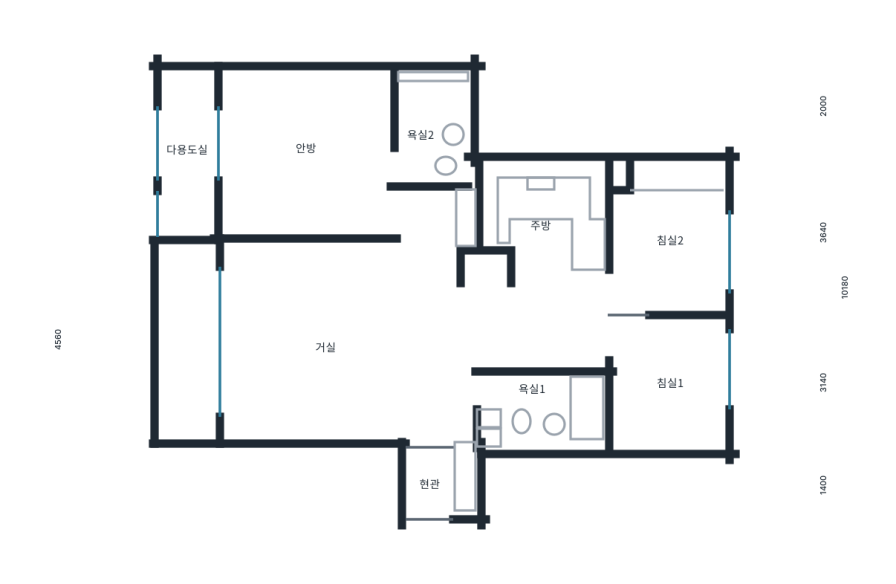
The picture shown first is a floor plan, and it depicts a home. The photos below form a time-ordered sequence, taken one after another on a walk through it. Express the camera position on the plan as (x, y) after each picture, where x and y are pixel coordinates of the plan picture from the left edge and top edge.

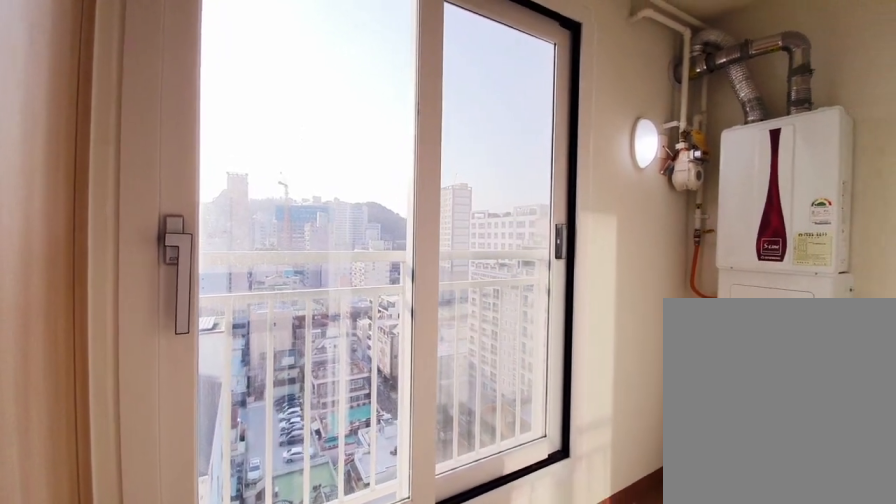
(211, 173)
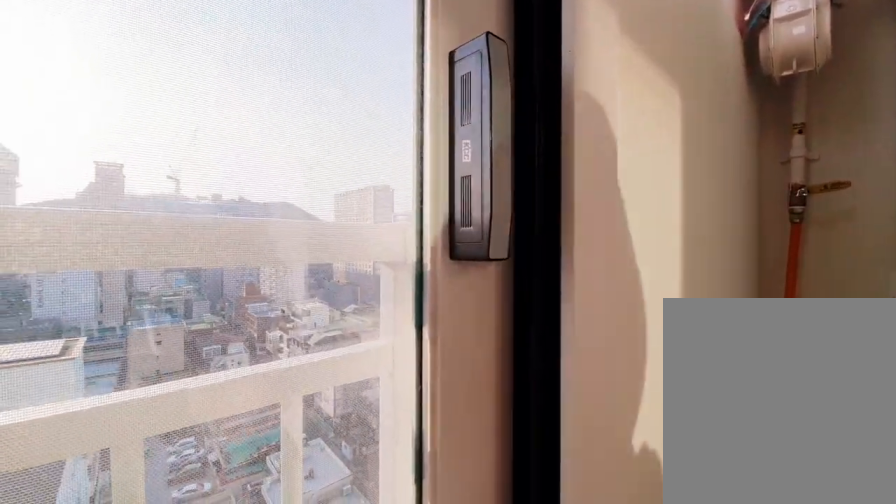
(209, 173)
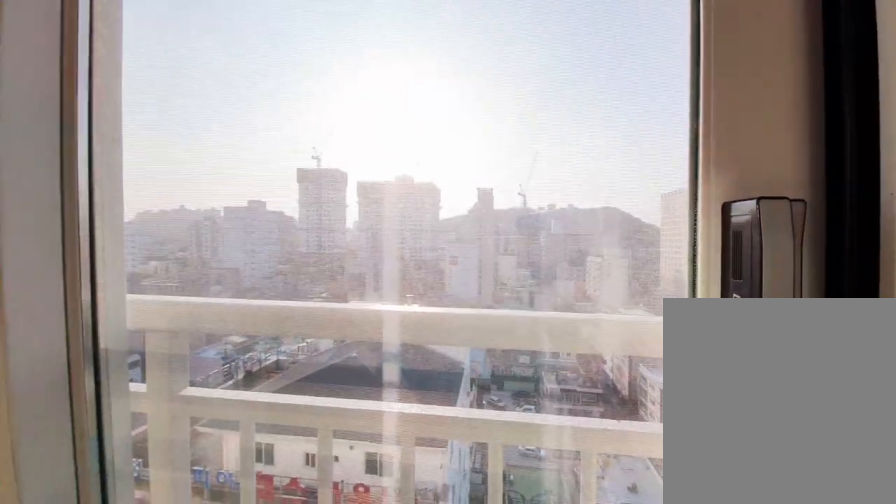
(209, 174)
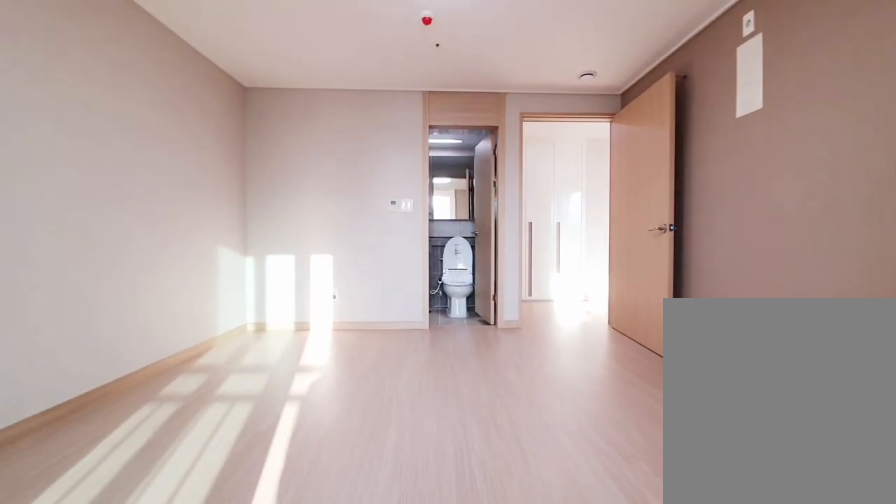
(292, 189)
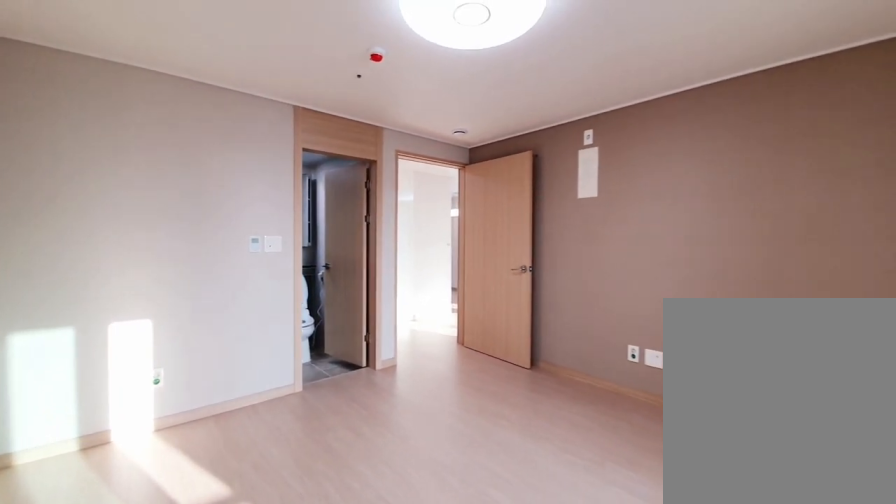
(293, 188)
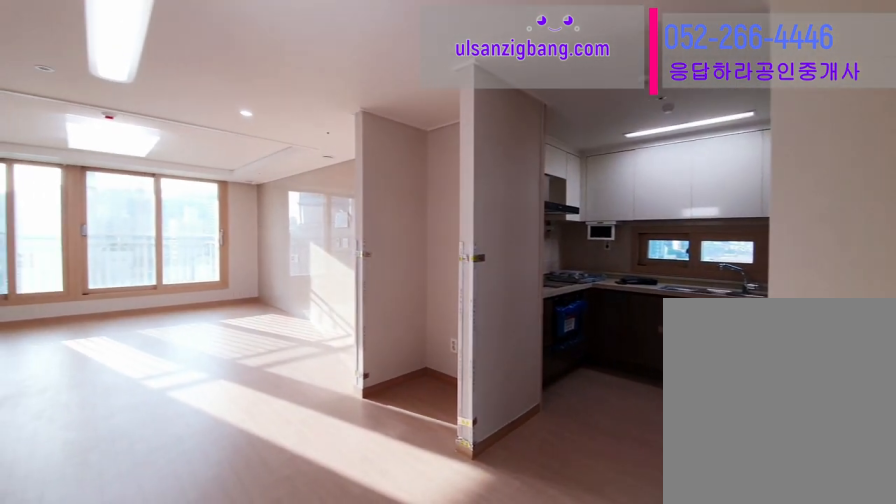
(572, 310)
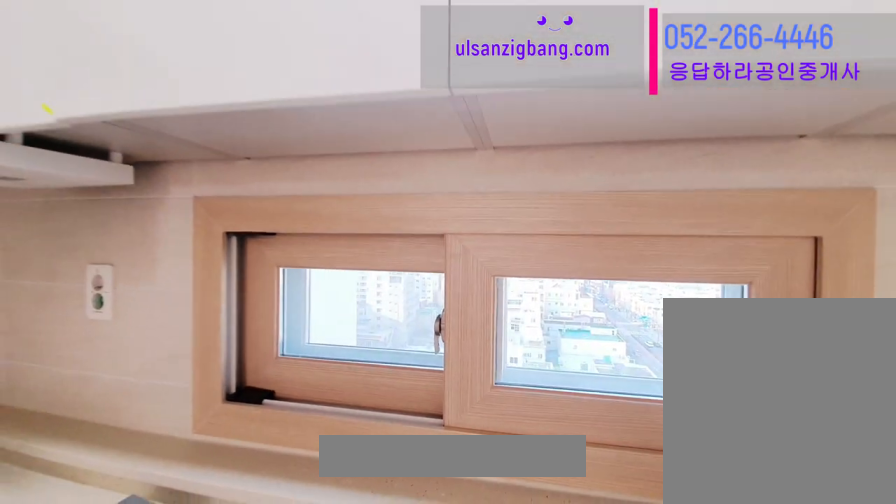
(548, 235)
